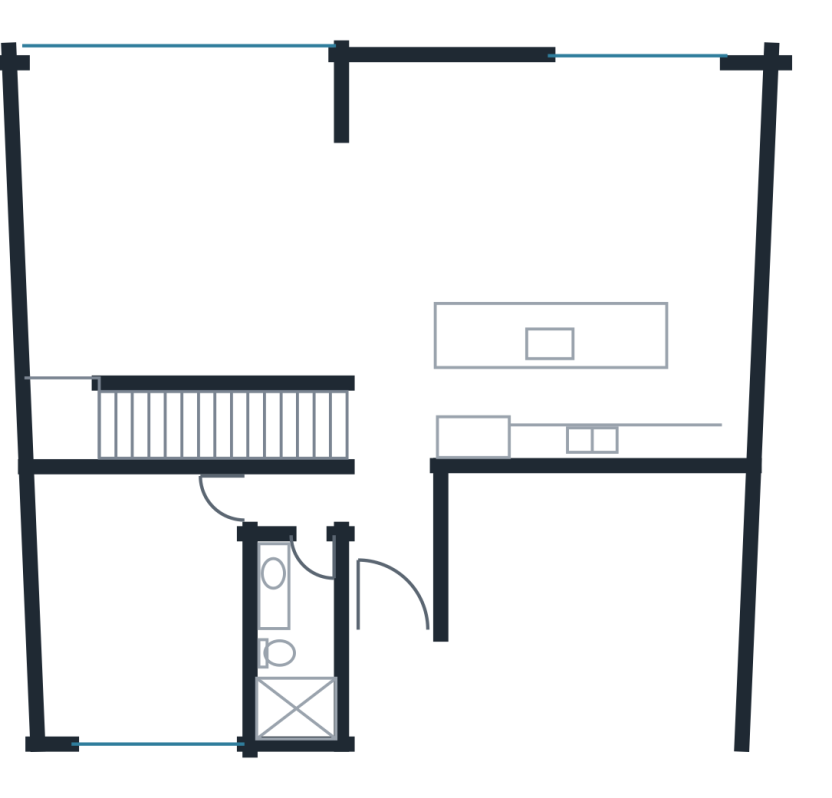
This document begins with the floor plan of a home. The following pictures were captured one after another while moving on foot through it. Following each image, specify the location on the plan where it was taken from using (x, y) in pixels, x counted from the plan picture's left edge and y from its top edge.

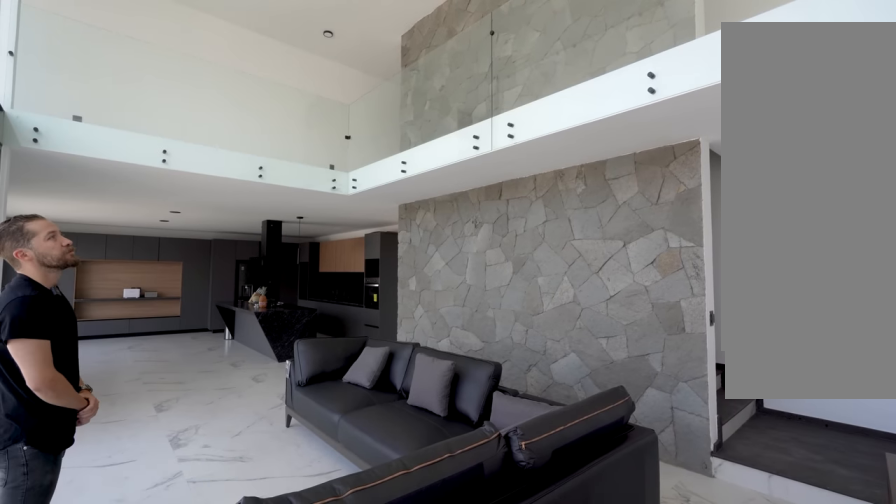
(82, 151)
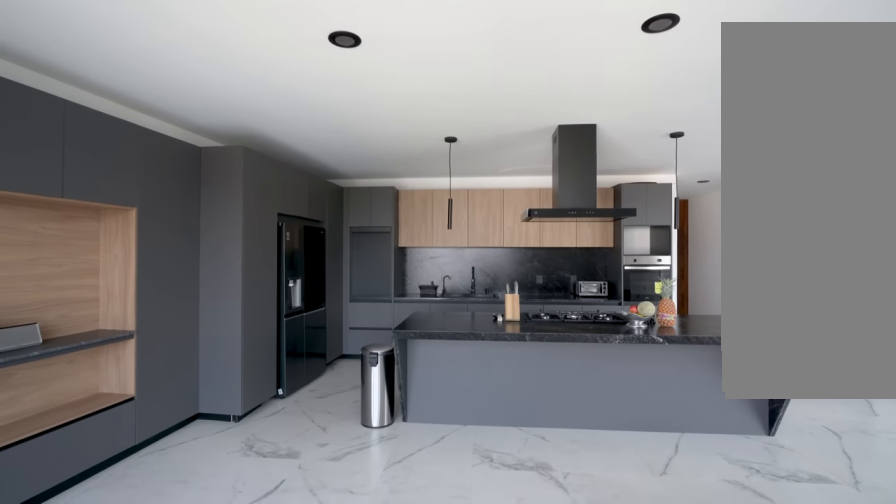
(607, 185)
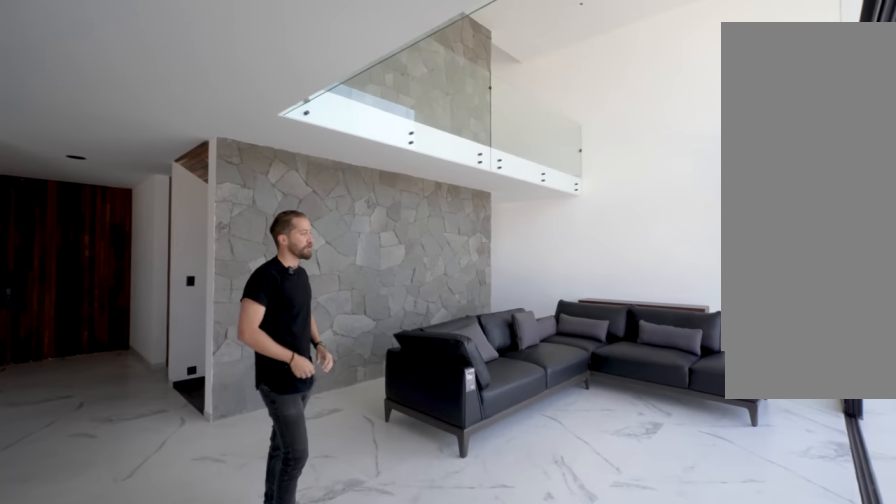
(414, 107)
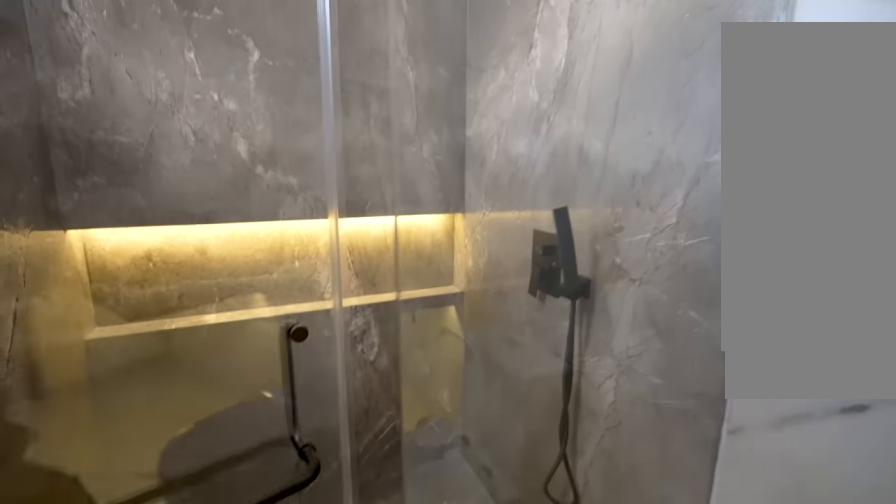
(302, 617)
